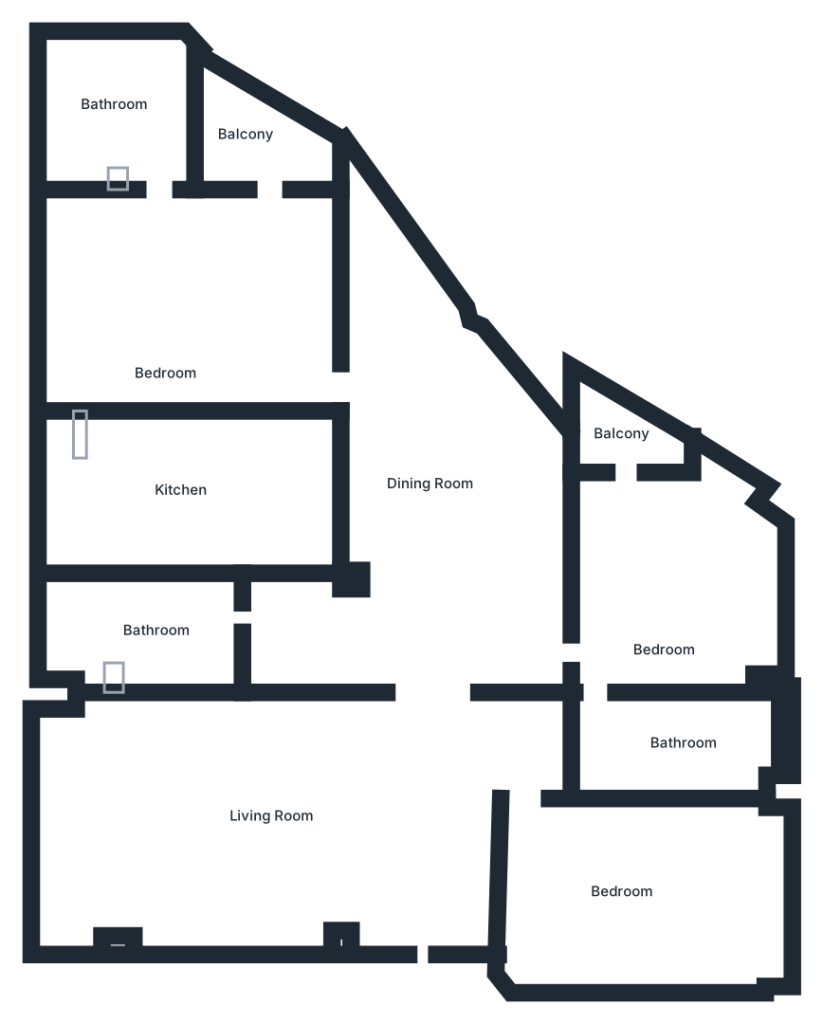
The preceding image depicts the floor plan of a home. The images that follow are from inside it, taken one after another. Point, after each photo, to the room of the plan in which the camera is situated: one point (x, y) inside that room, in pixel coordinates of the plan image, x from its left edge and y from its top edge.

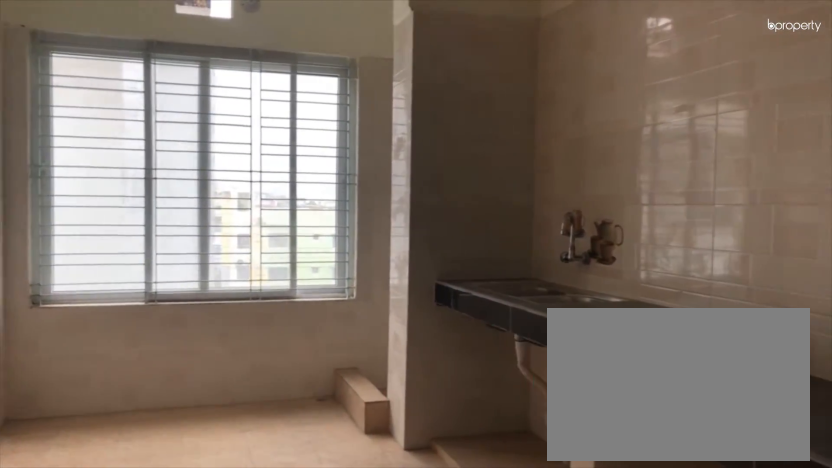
(177, 496)
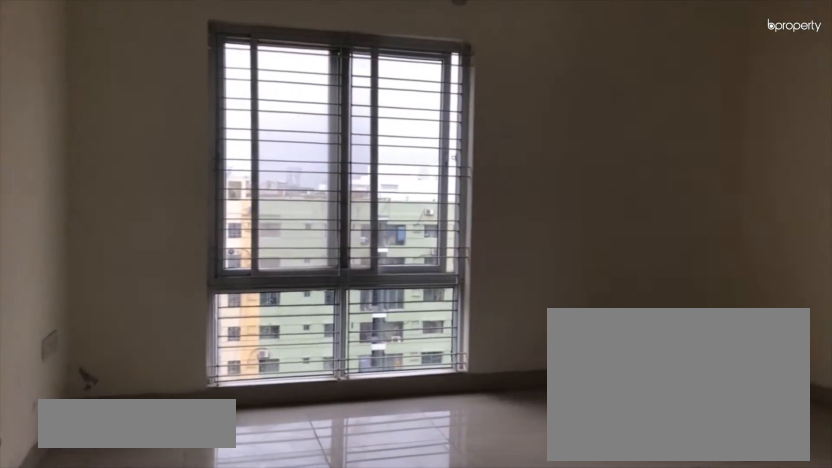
(166, 325)
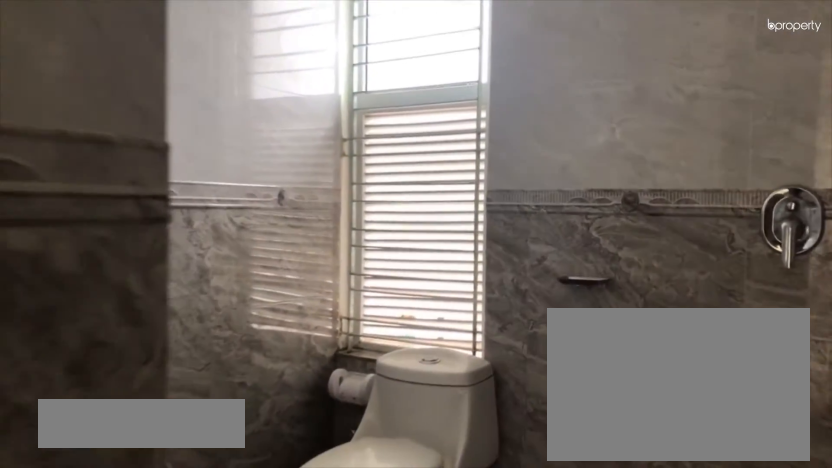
(117, 114)
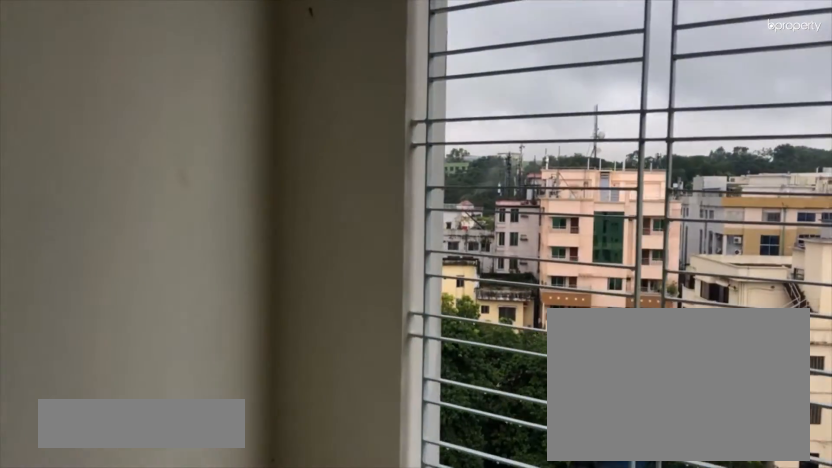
(244, 131)
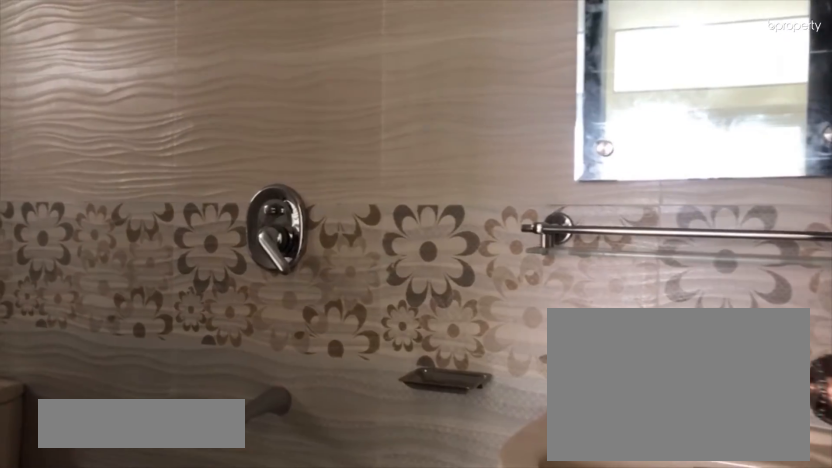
(695, 754)
